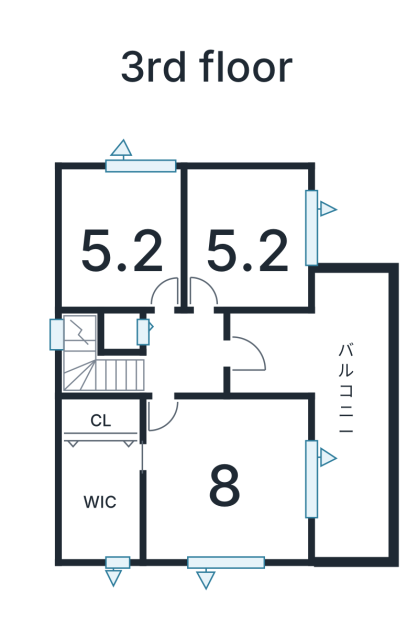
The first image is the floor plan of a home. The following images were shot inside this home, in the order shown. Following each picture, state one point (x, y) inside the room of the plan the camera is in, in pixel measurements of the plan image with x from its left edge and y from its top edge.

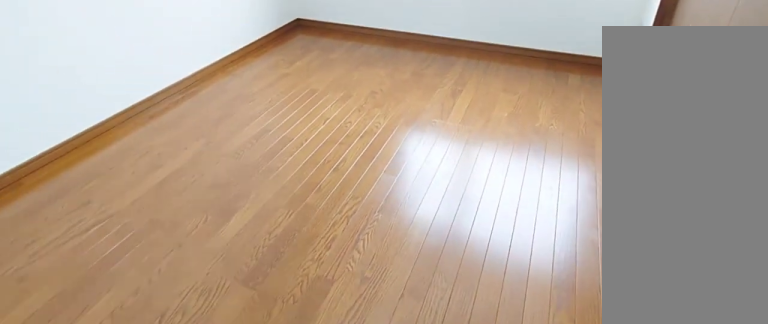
(113, 239)
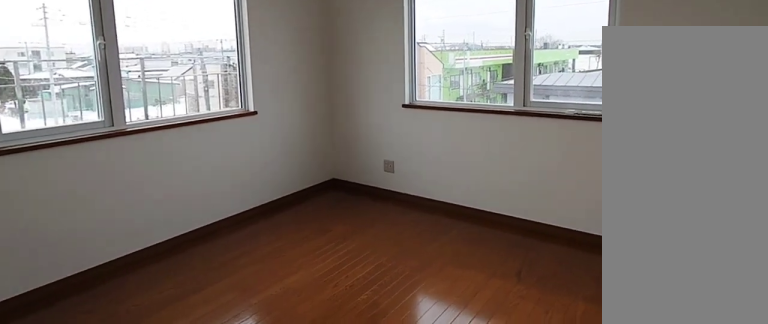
(220, 477)
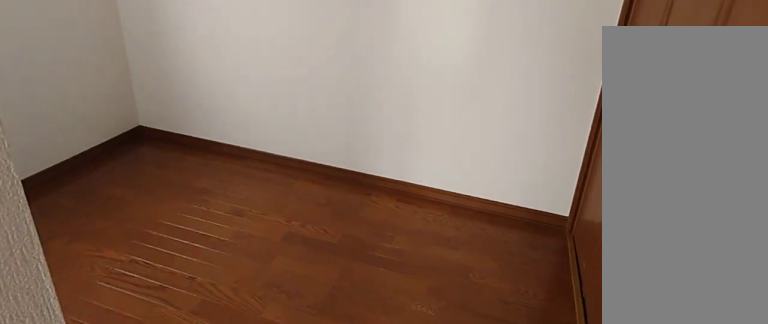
(96, 498)
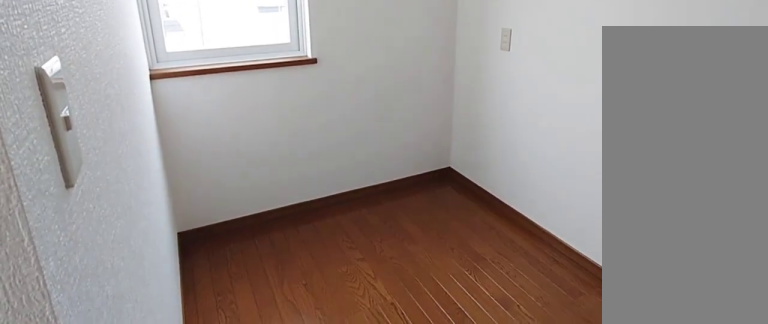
(96, 498)
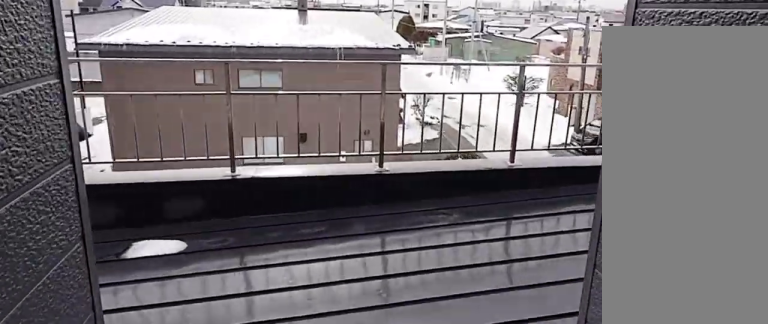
(342, 394)
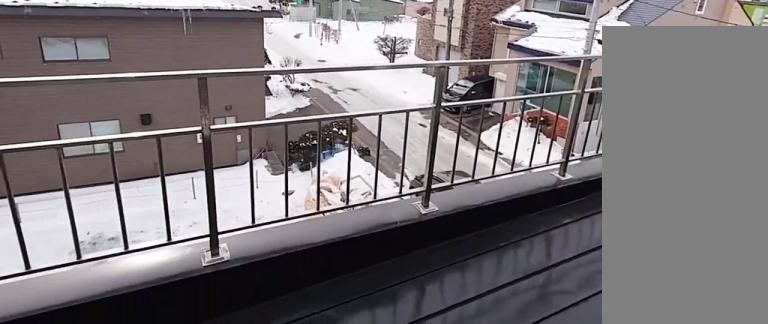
(342, 394)
